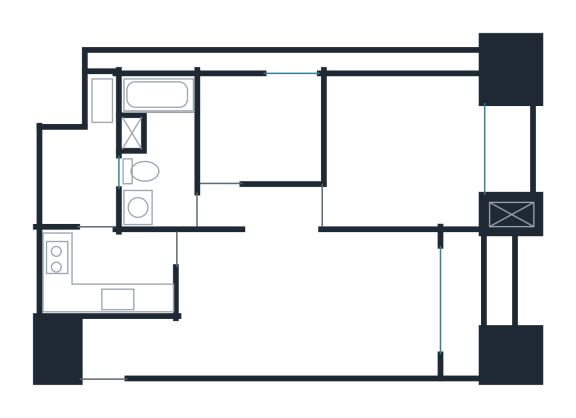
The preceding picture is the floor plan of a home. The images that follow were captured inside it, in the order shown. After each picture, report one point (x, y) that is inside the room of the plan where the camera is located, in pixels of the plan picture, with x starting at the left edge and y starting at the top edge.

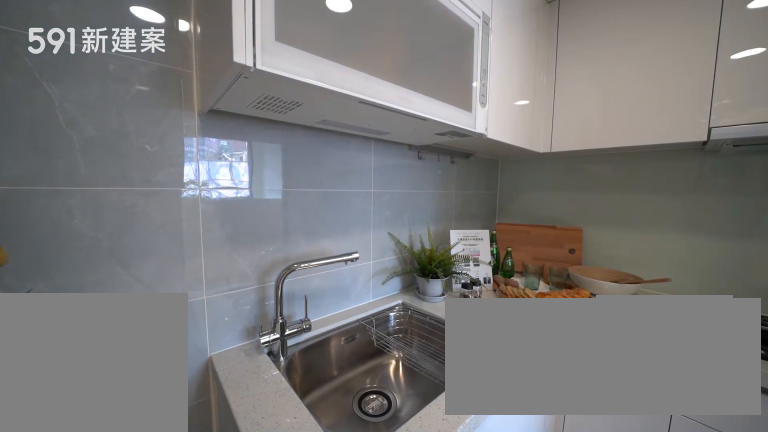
(106, 270)
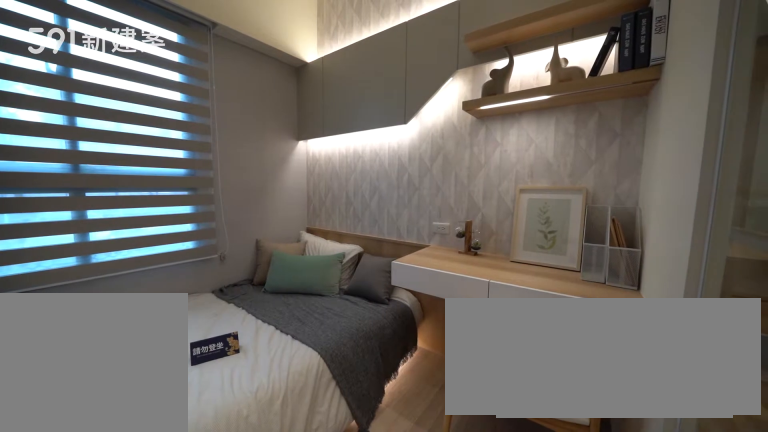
(260, 125)
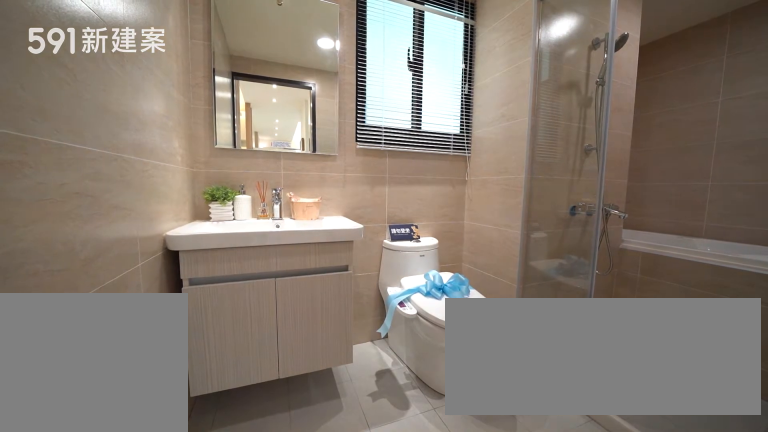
(158, 146)
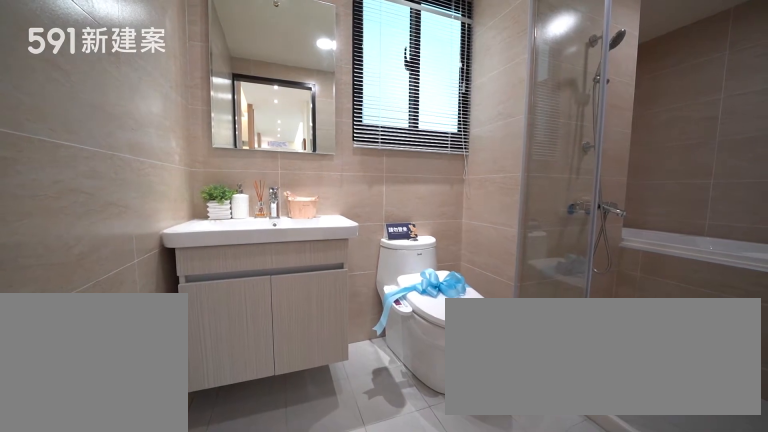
(158, 146)
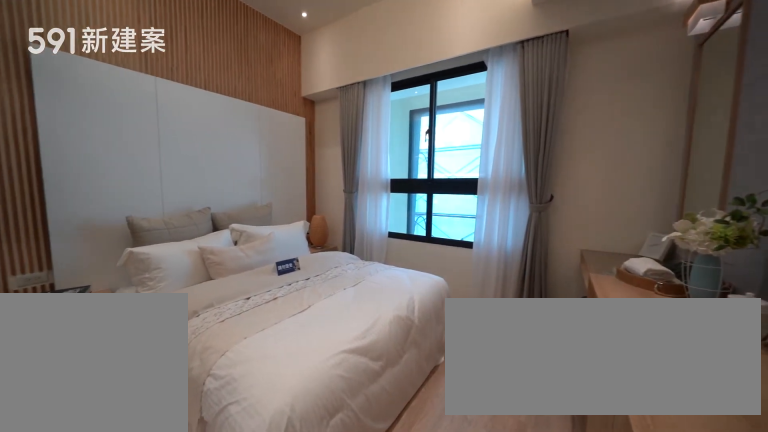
(408, 148)
